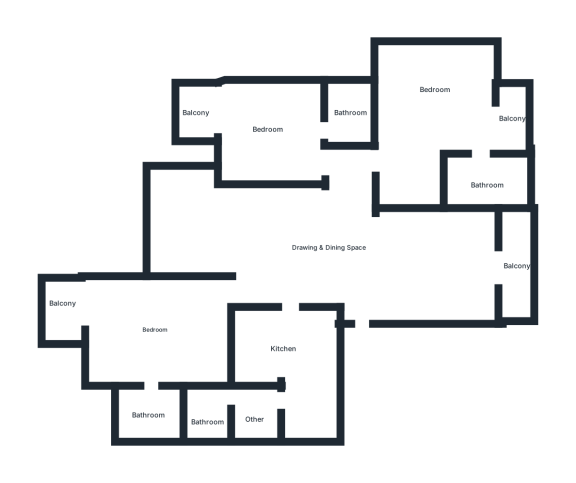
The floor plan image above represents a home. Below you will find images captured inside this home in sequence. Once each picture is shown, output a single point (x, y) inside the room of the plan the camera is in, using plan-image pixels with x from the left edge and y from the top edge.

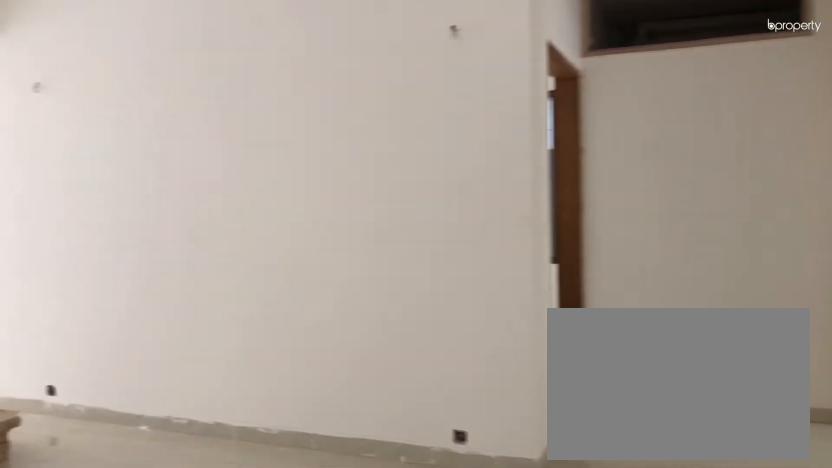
(334, 270)
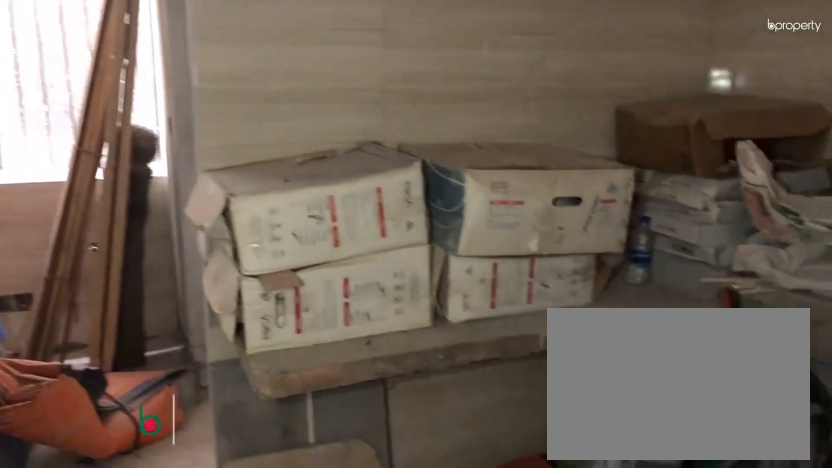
(280, 341)
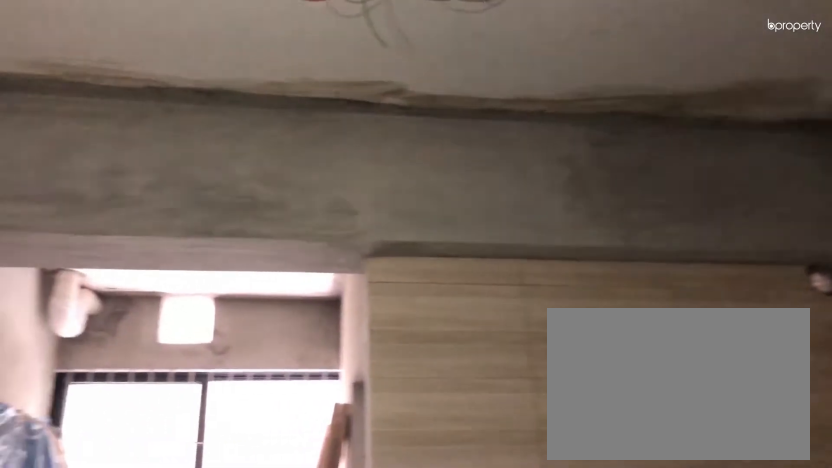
(280, 341)
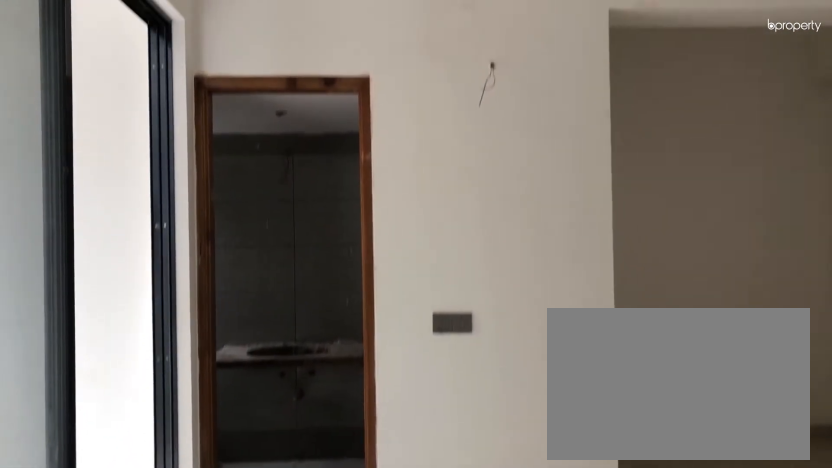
(439, 116)
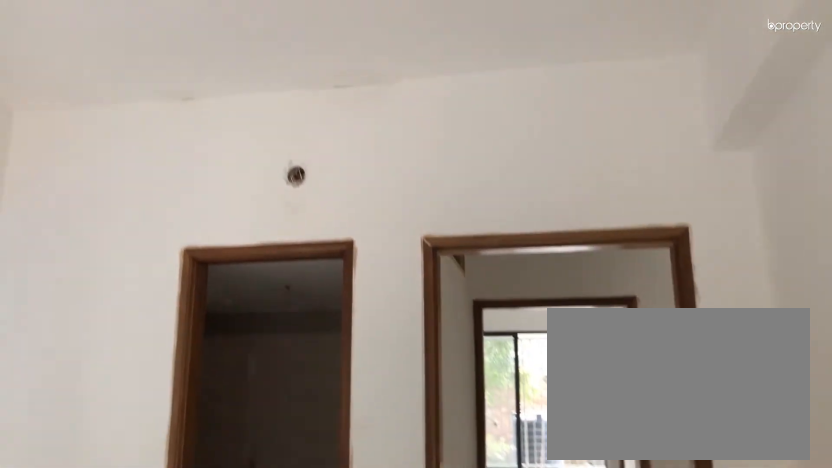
(284, 132)
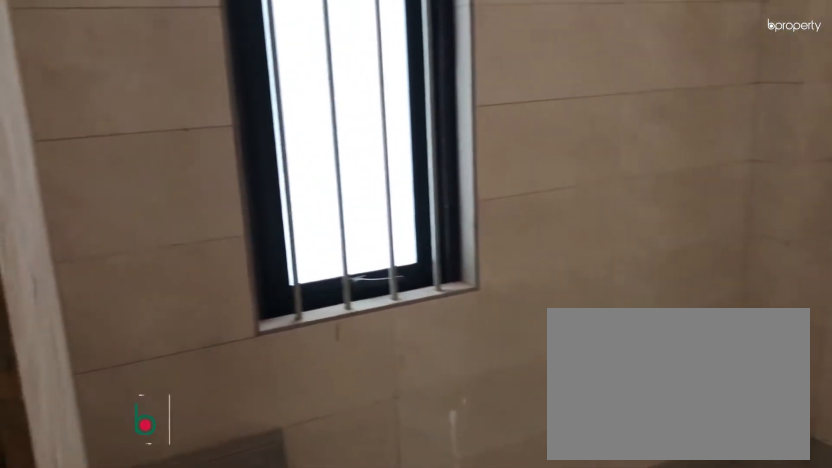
(356, 115)
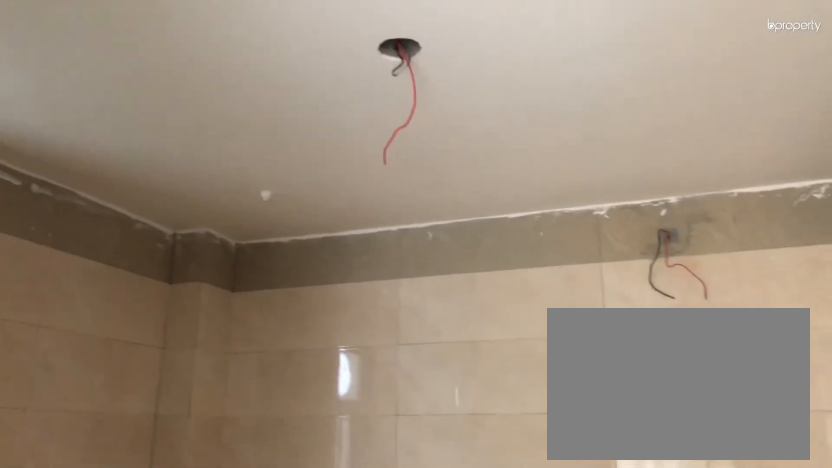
(356, 115)
